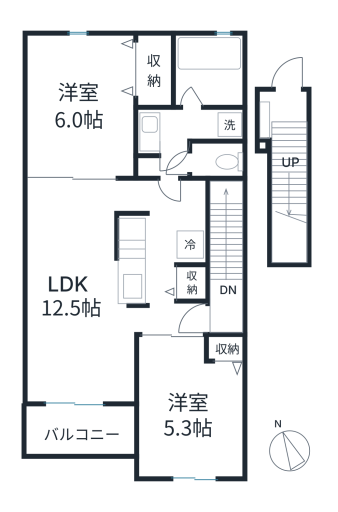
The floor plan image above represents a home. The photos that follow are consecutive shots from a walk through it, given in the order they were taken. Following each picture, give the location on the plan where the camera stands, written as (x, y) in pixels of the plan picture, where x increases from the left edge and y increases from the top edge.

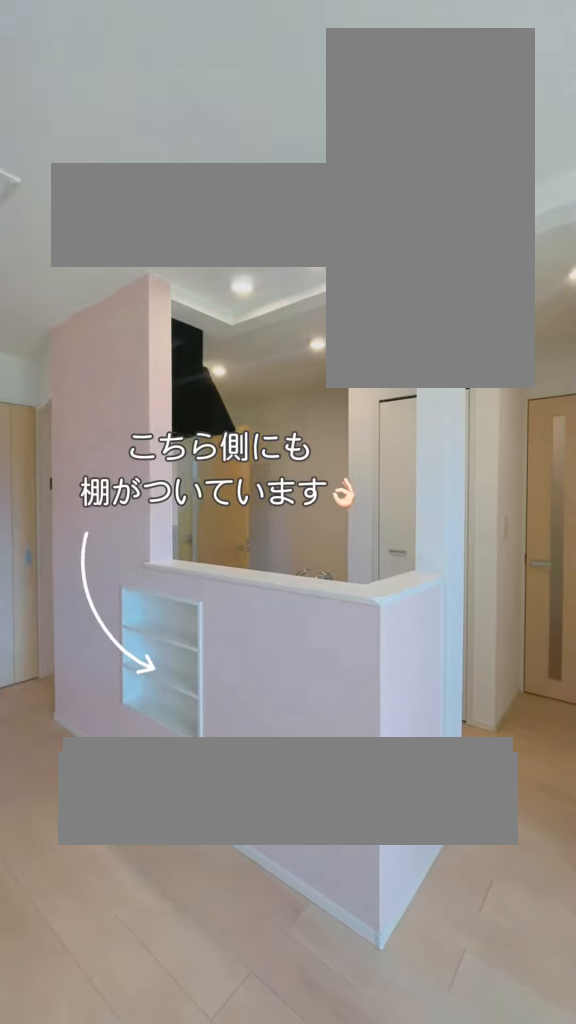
(70, 315)
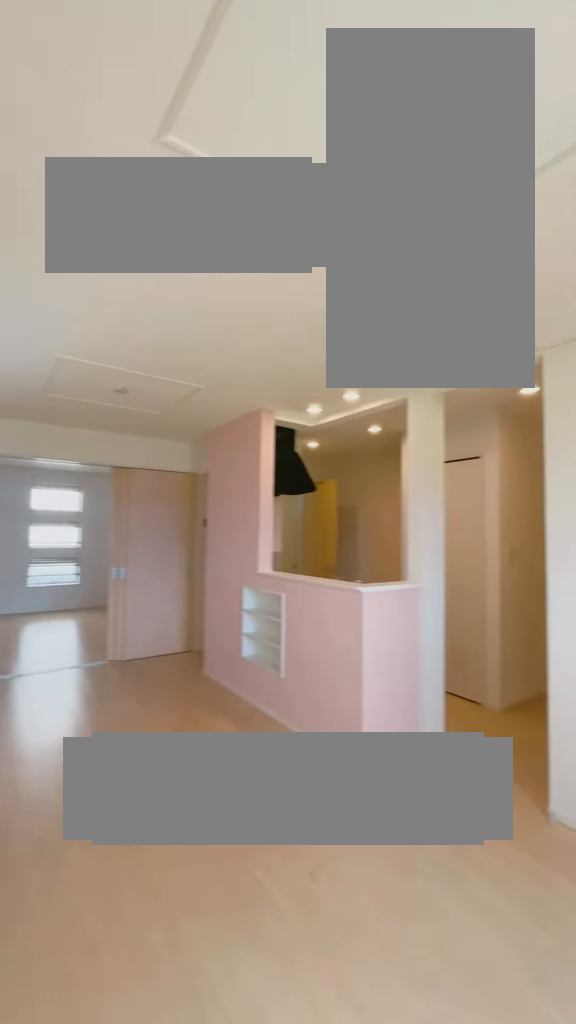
(42, 383)
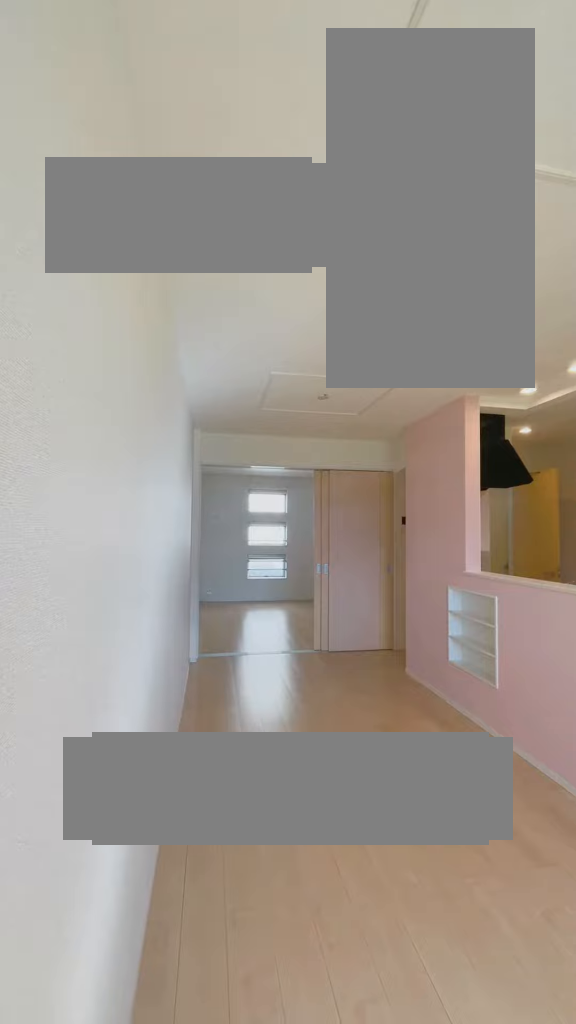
(42, 383)
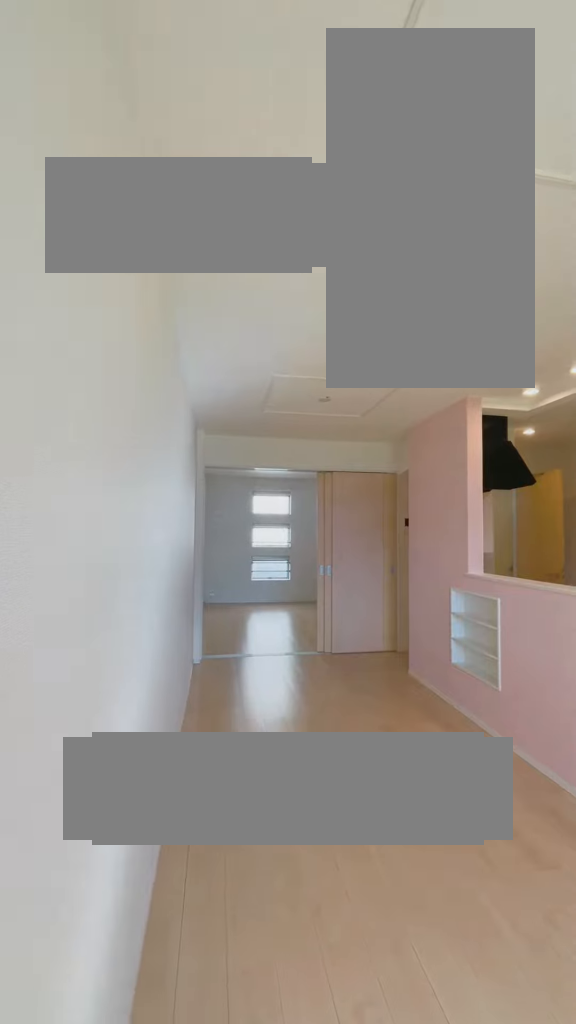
(42, 383)
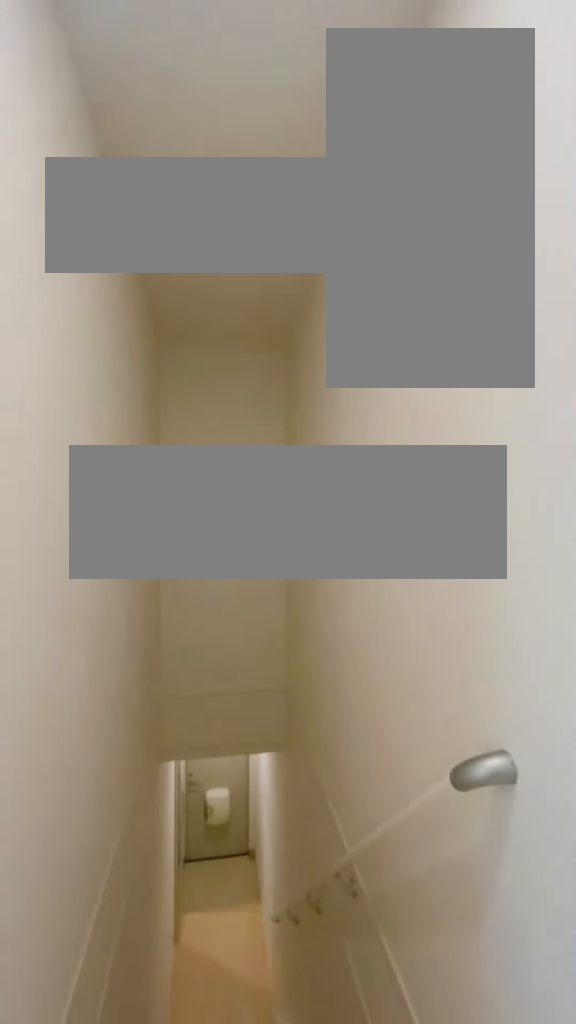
(226, 246)
